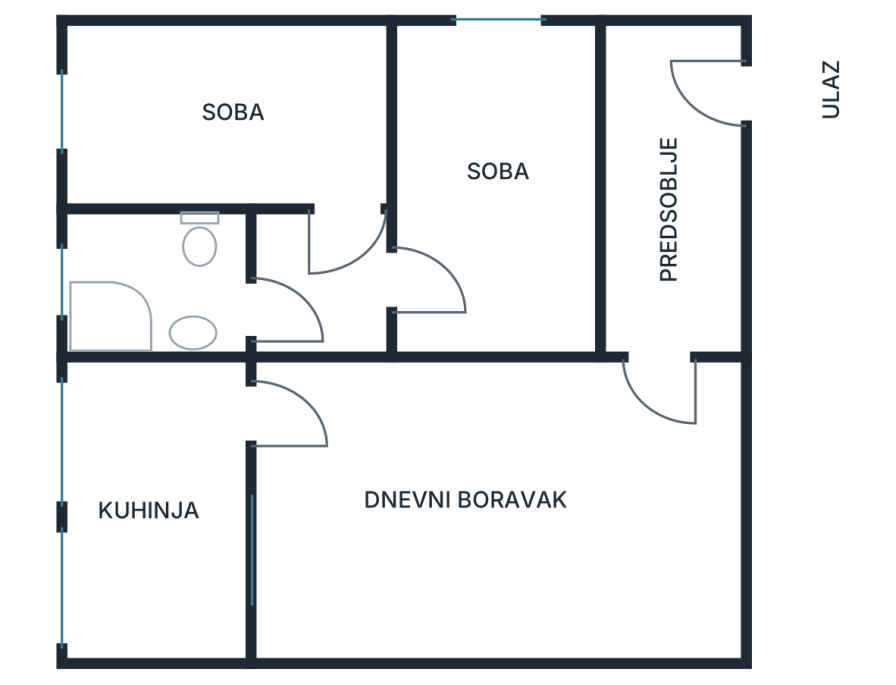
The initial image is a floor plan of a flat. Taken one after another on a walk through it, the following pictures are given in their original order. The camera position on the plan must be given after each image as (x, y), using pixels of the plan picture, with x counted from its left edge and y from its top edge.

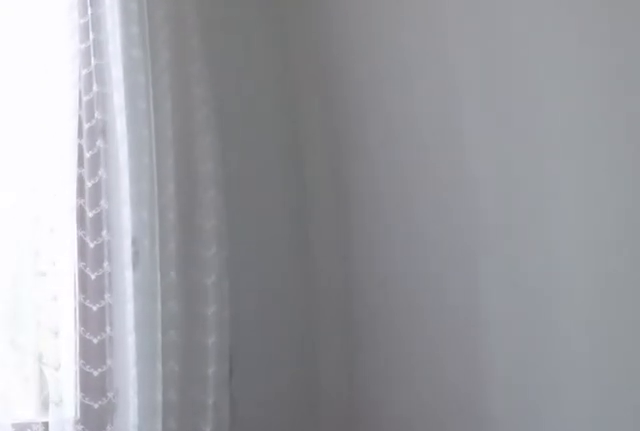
(210, 148)
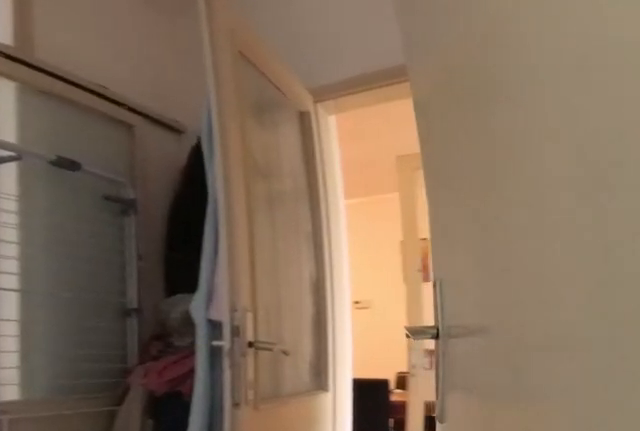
(320, 153)
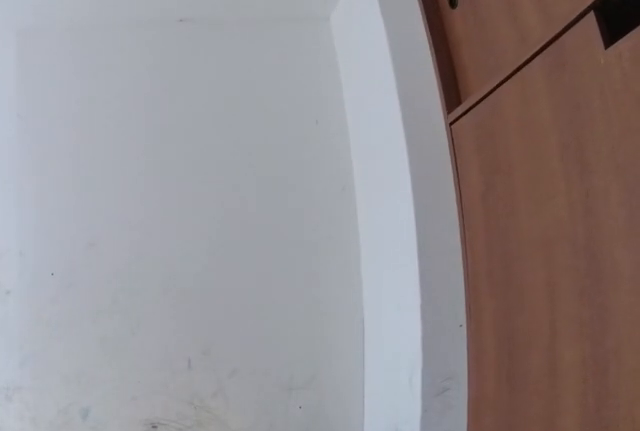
(378, 268)
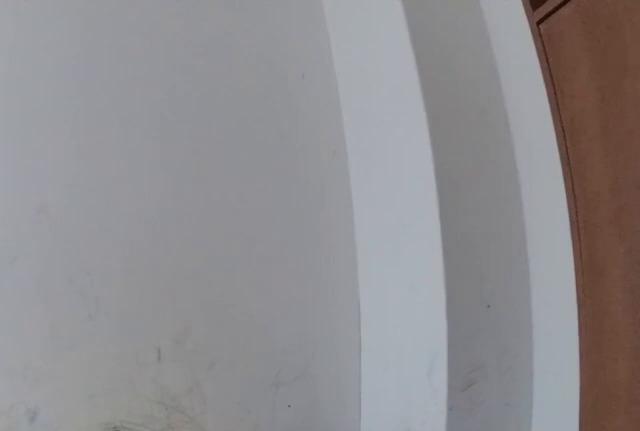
(410, 268)
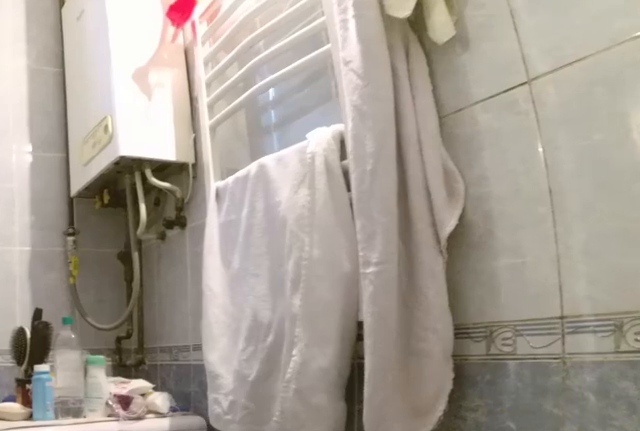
(268, 295)
